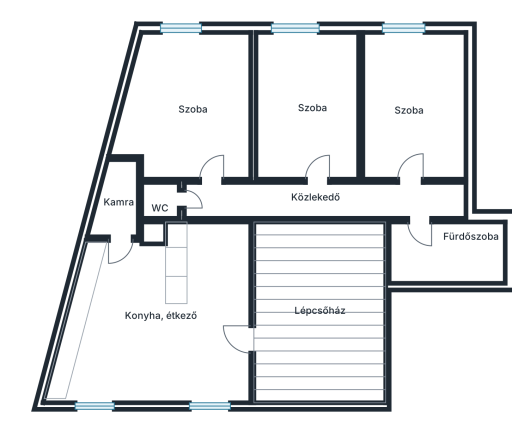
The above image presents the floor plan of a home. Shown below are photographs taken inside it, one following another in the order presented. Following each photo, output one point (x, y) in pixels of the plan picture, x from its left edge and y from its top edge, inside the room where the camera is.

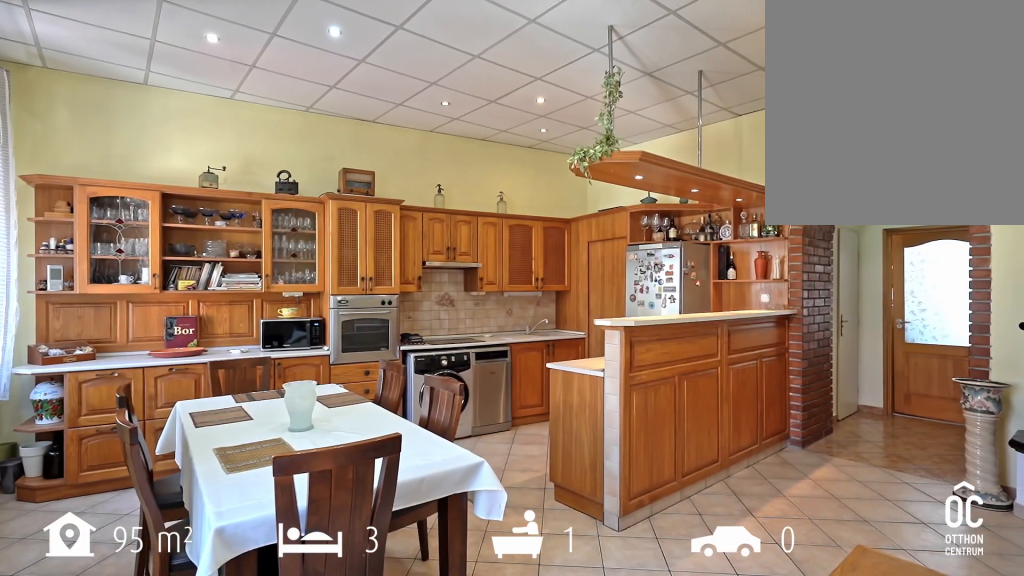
(164, 318)
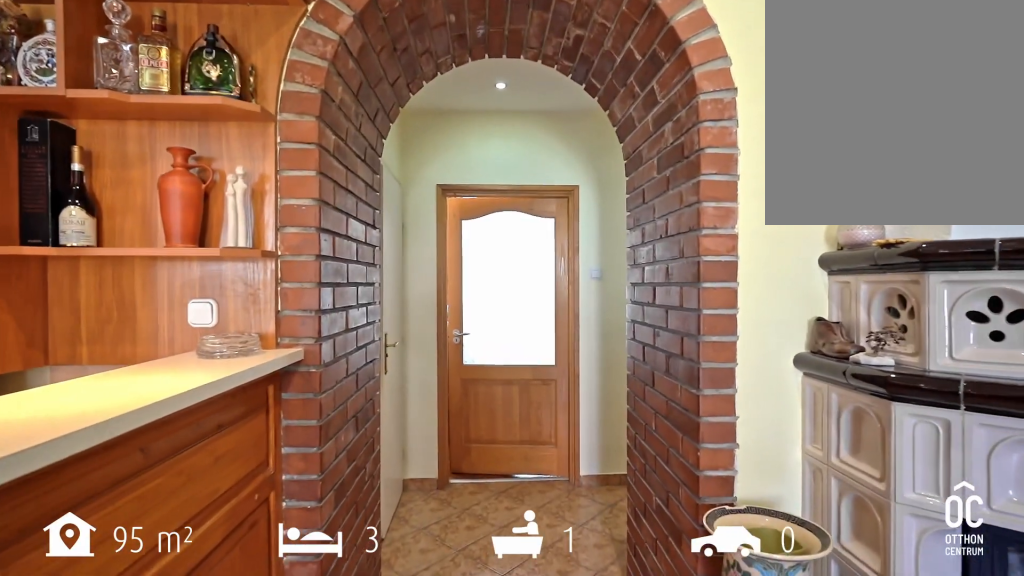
(164, 318)
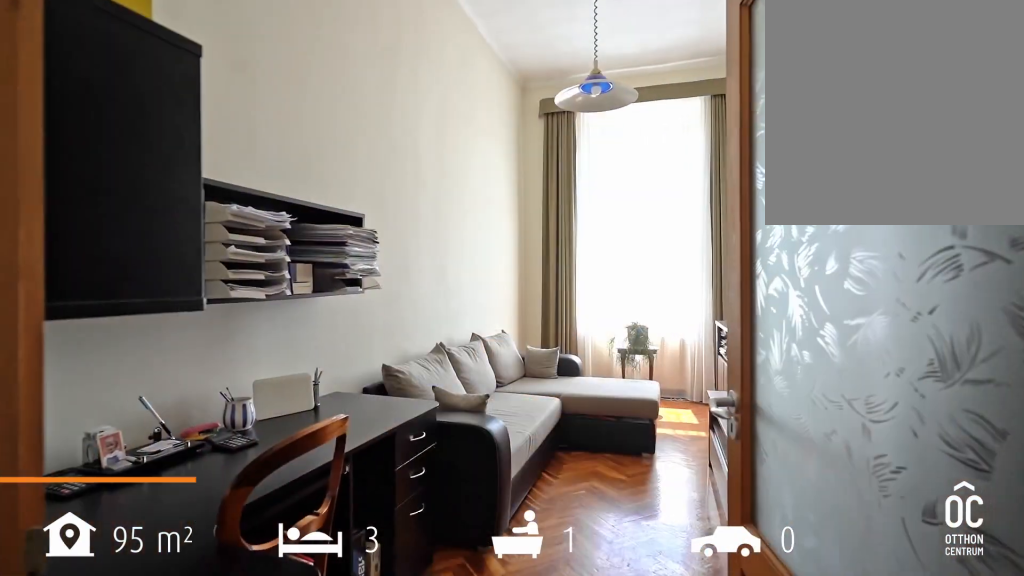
(306, 109)
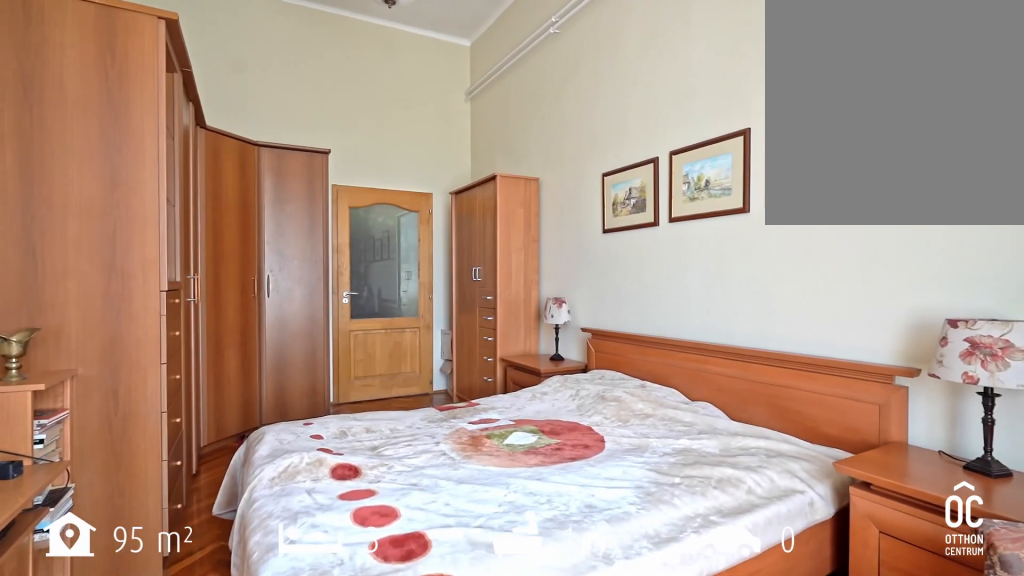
(409, 104)
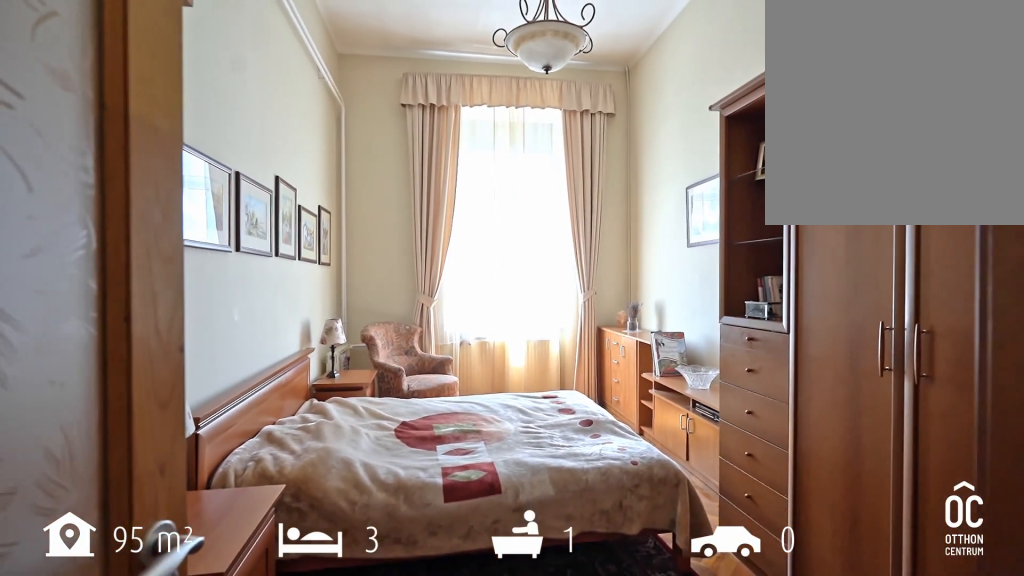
(409, 104)
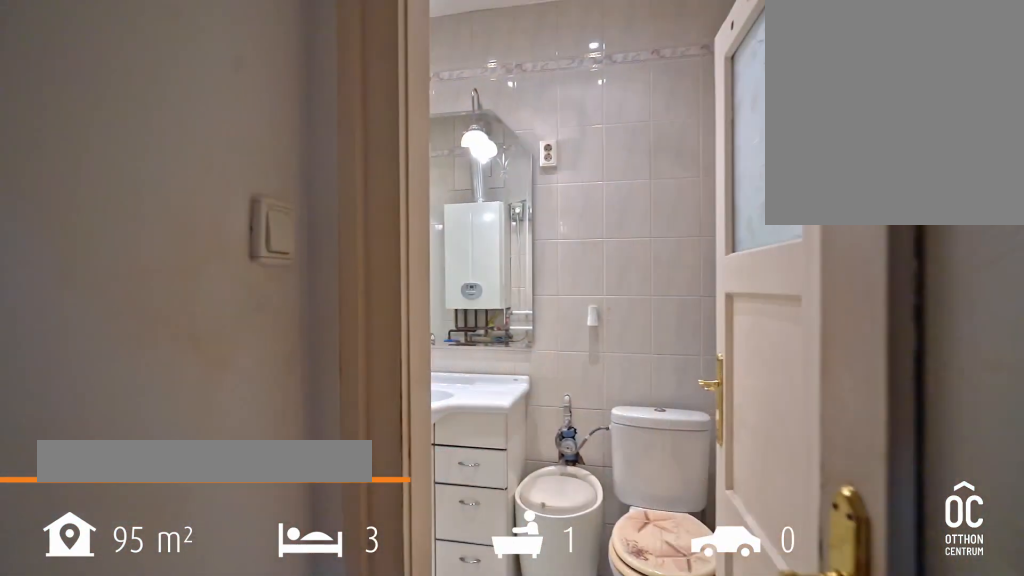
(448, 254)
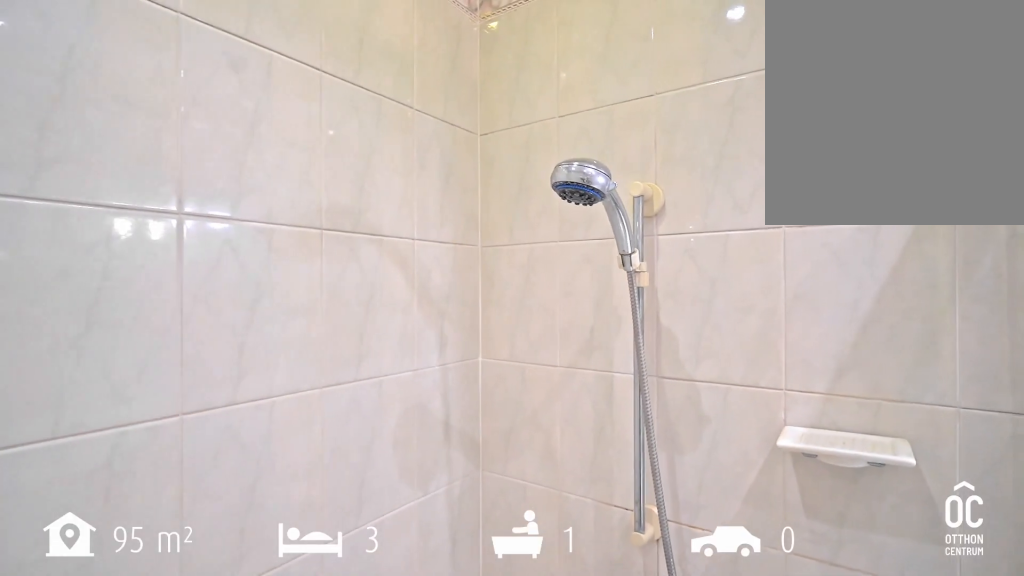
(447, 254)
